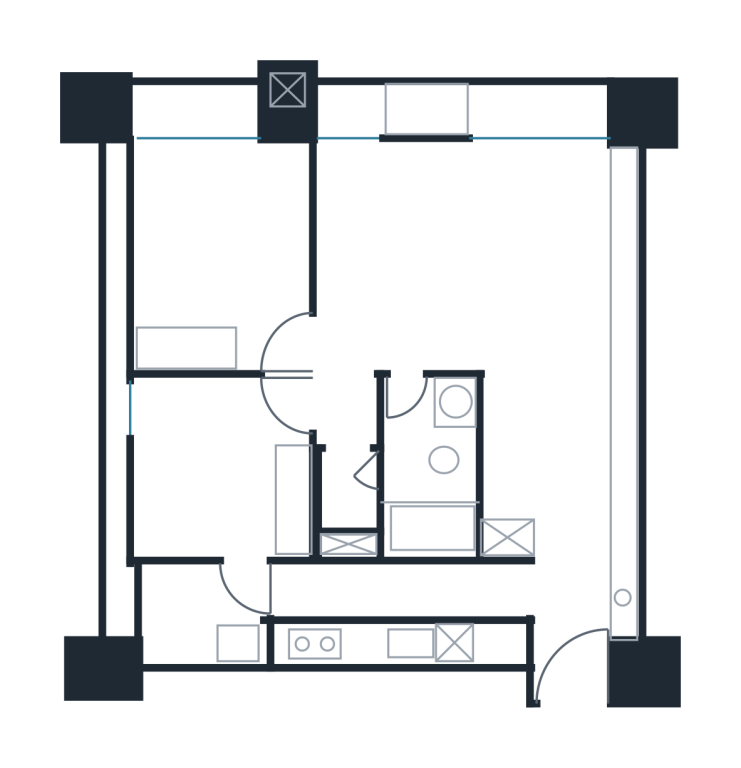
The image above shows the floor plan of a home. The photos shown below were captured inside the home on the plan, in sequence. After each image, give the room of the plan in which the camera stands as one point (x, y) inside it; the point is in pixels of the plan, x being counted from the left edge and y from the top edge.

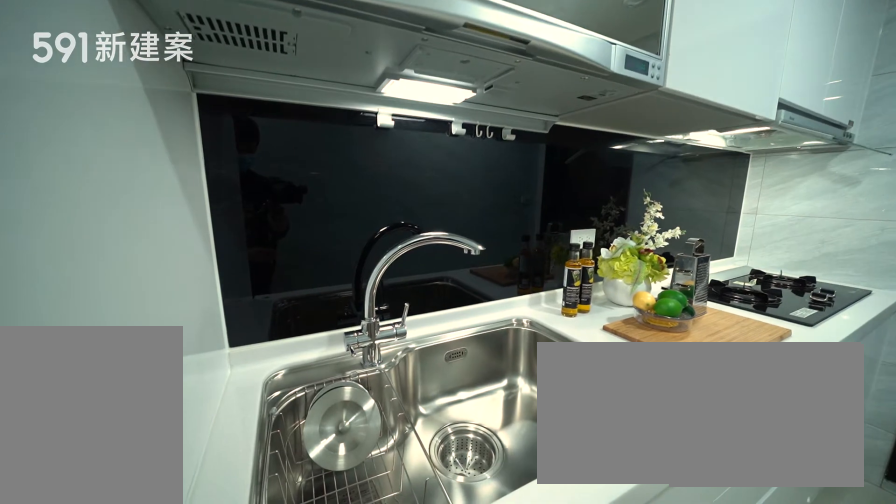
(393, 607)
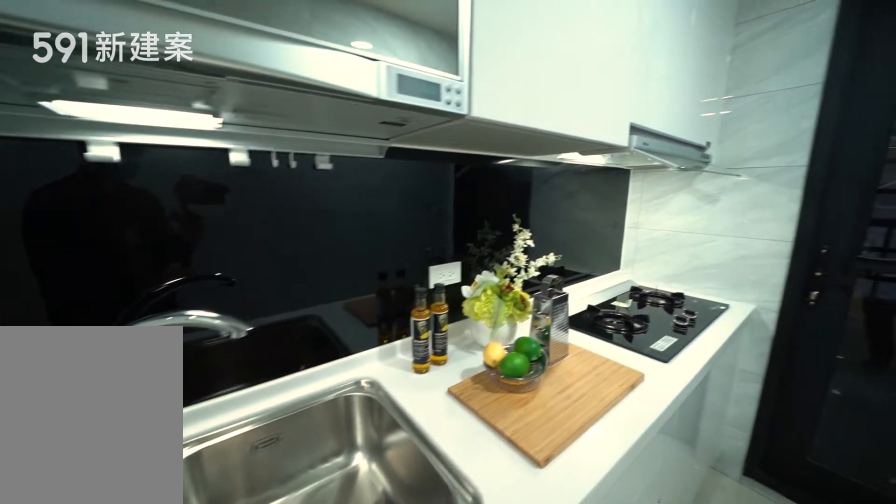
(393, 607)
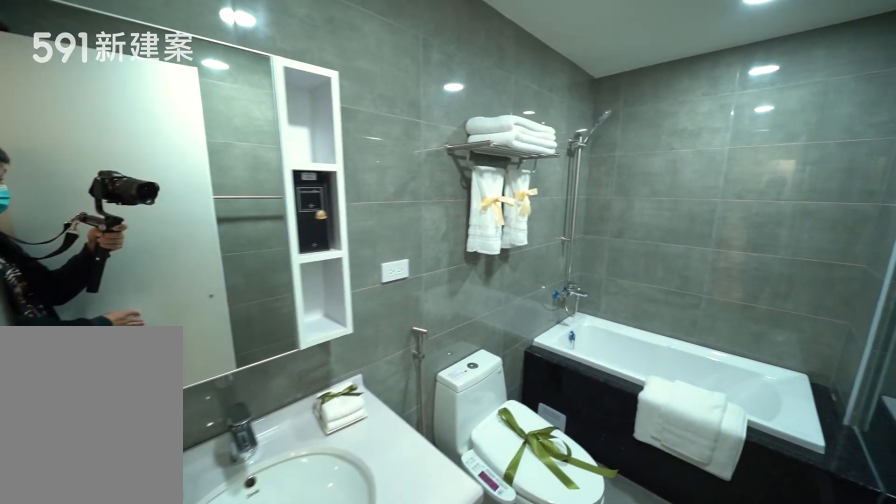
(425, 468)
